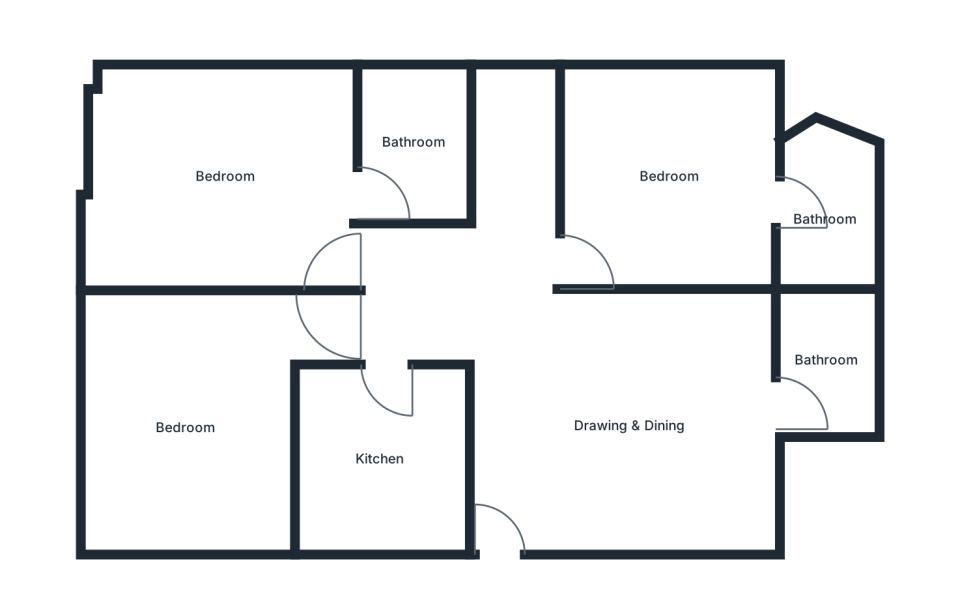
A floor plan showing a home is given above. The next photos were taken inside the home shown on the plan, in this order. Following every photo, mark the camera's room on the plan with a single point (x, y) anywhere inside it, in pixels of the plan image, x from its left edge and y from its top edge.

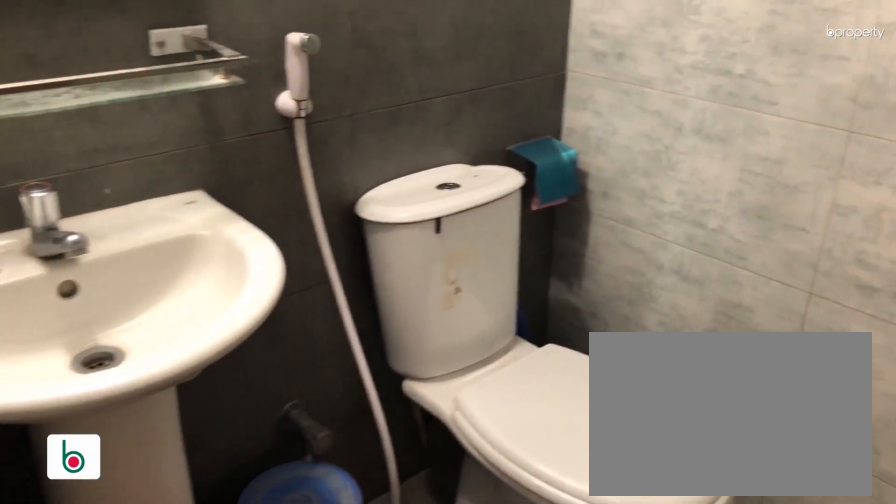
(827, 361)
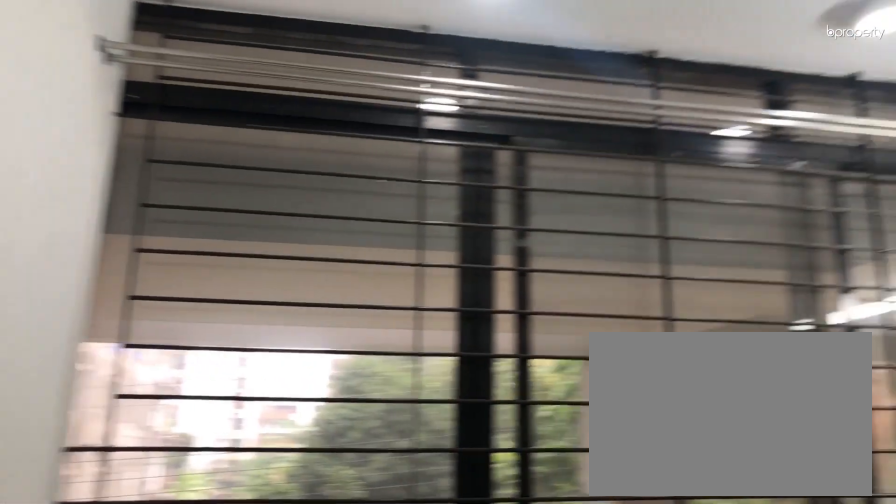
(669, 177)
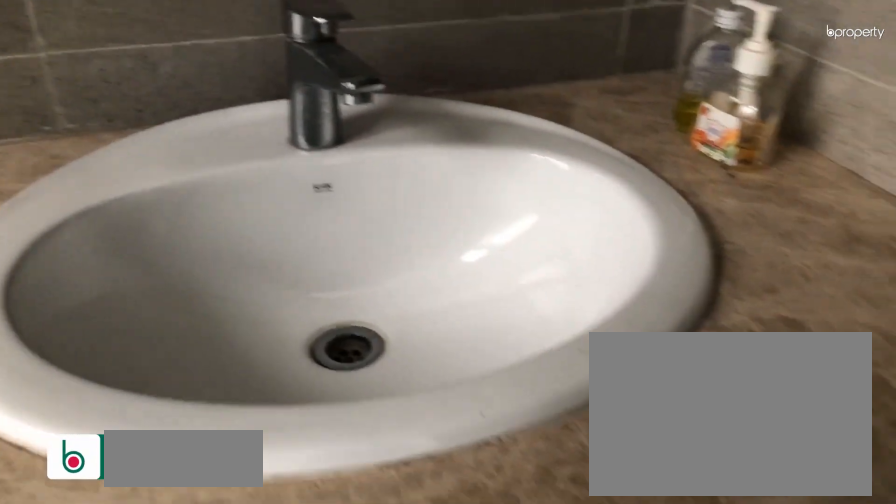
(416, 142)
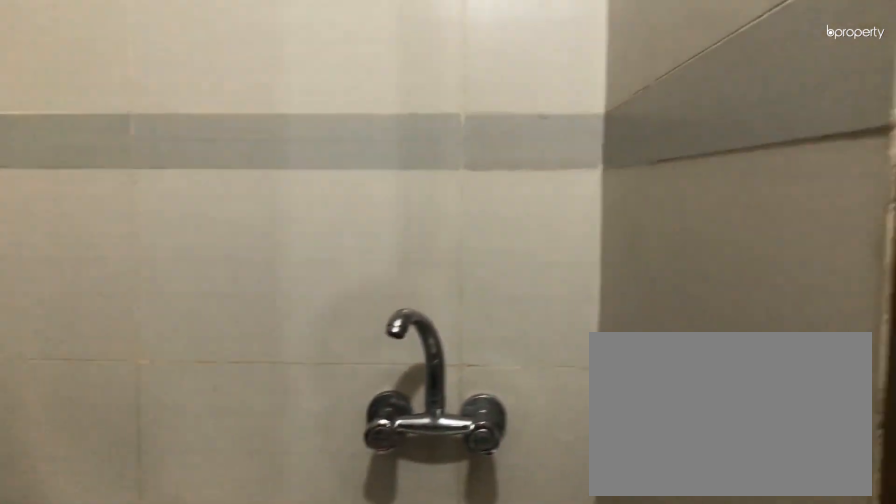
(380, 459)
